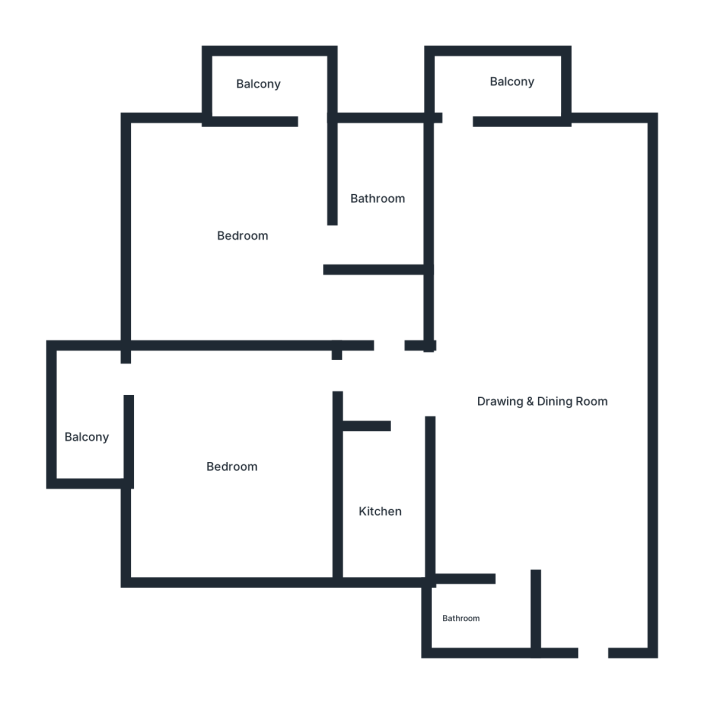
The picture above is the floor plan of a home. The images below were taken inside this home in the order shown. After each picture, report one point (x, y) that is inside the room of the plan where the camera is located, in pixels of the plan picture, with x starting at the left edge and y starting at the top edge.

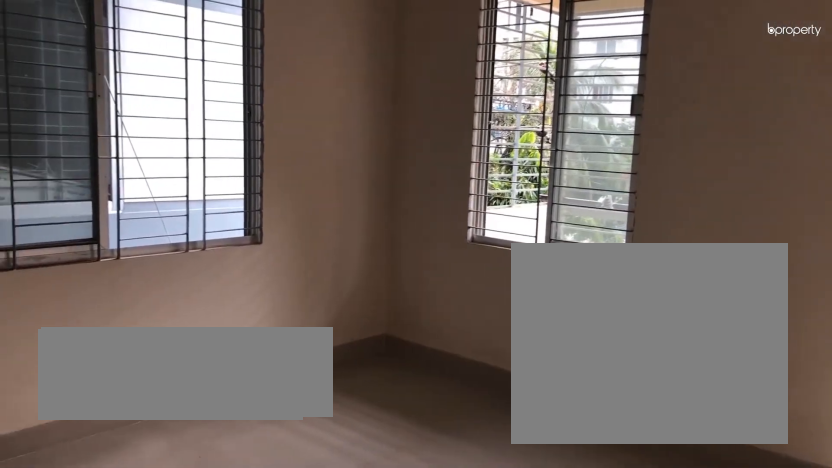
(234, 459)
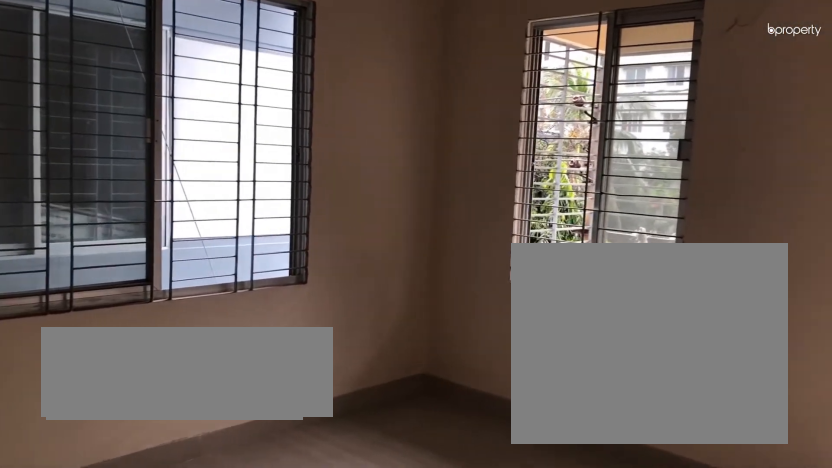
(234, 459)
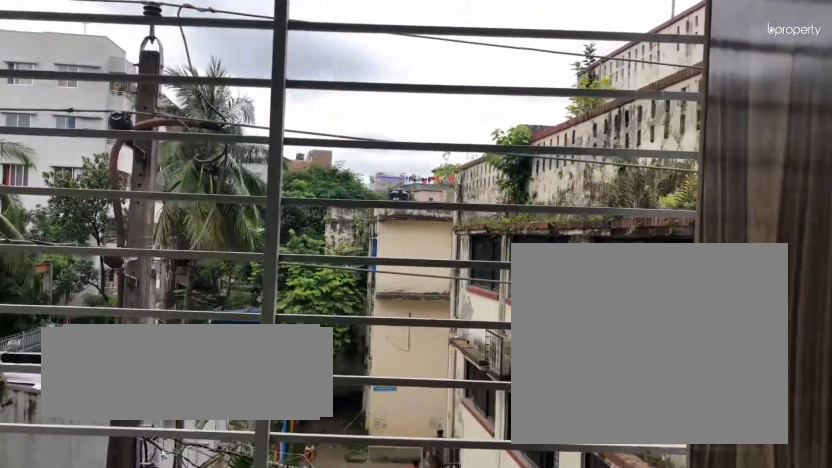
(86, 423)
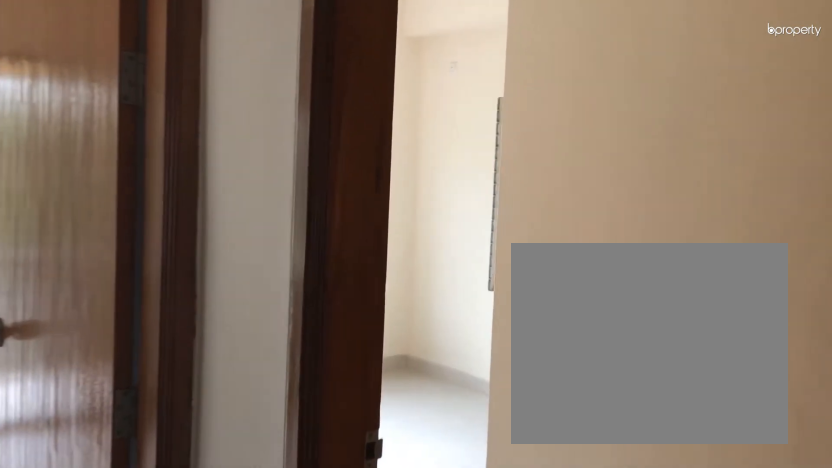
(391, 366)
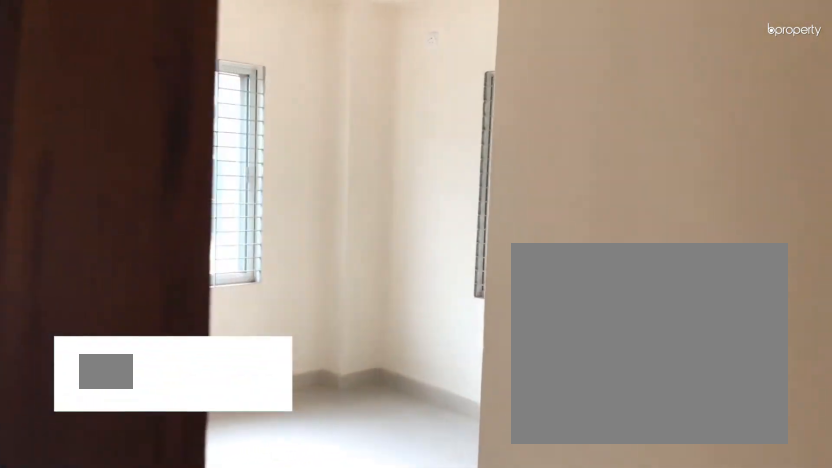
(373, 325)
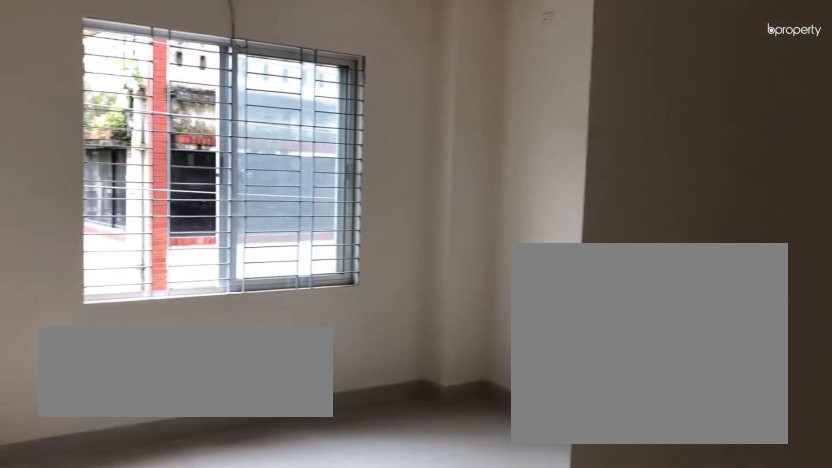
(373, 325)
